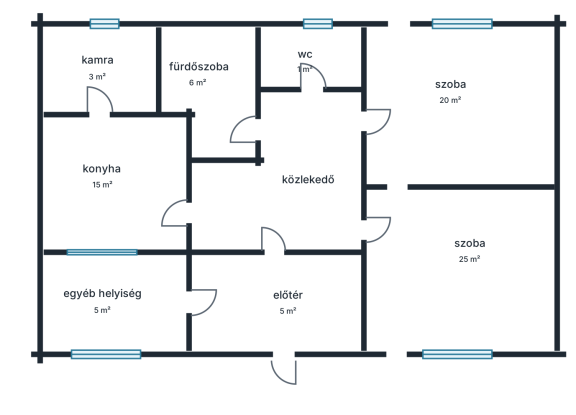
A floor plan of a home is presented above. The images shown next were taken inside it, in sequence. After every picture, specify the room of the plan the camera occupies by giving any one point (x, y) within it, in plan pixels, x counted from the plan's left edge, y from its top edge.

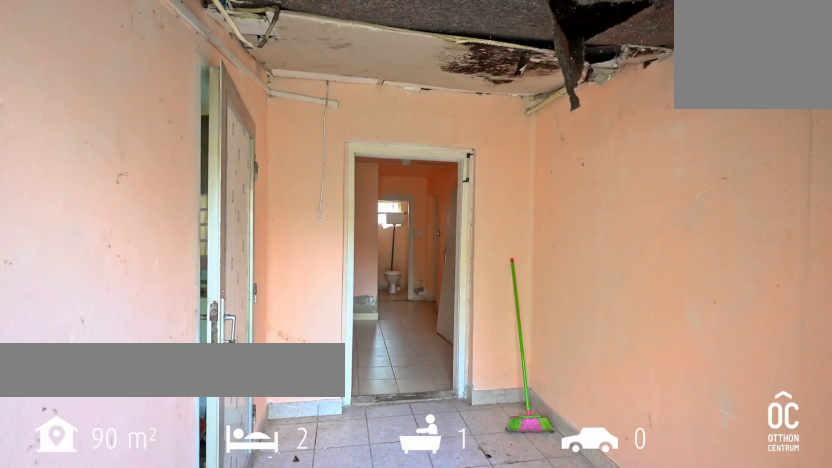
(291, 298)
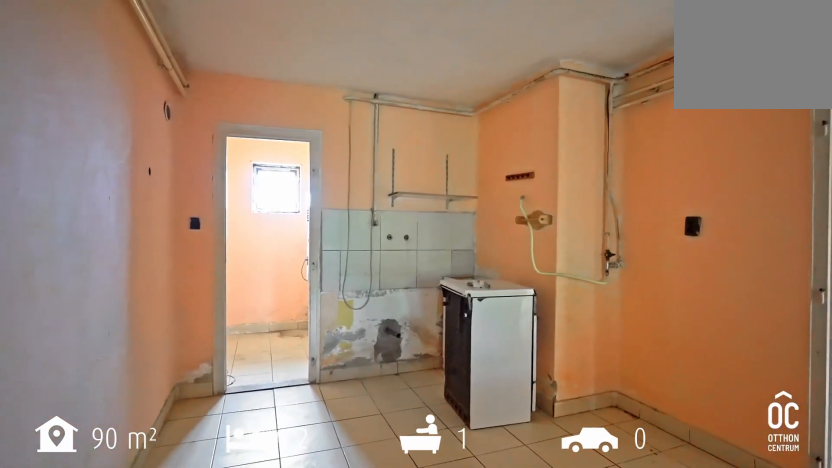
(118, 191)
